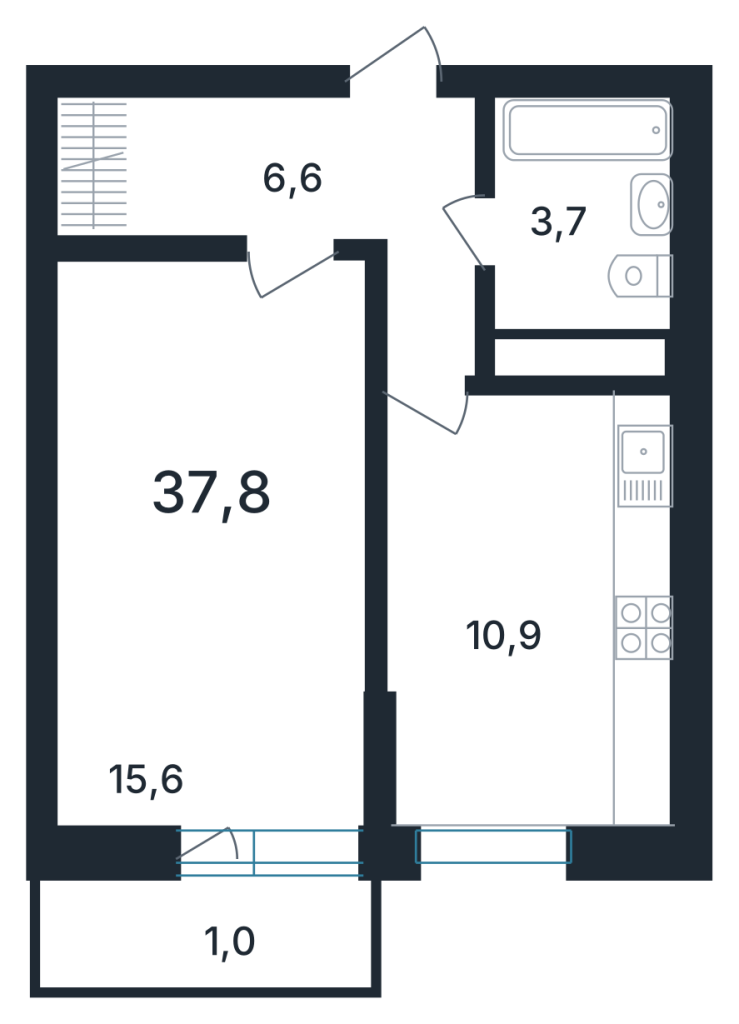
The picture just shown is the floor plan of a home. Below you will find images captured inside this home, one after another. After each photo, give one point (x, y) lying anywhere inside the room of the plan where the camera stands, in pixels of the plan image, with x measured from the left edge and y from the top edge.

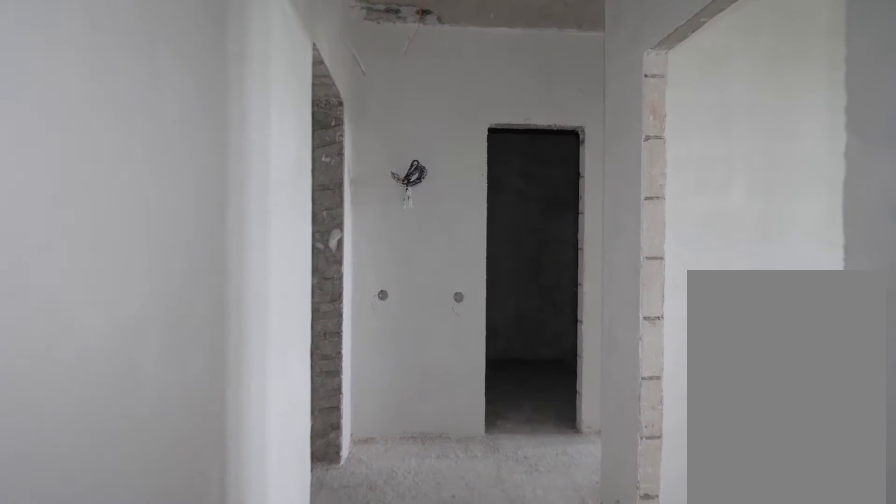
(295, 191)
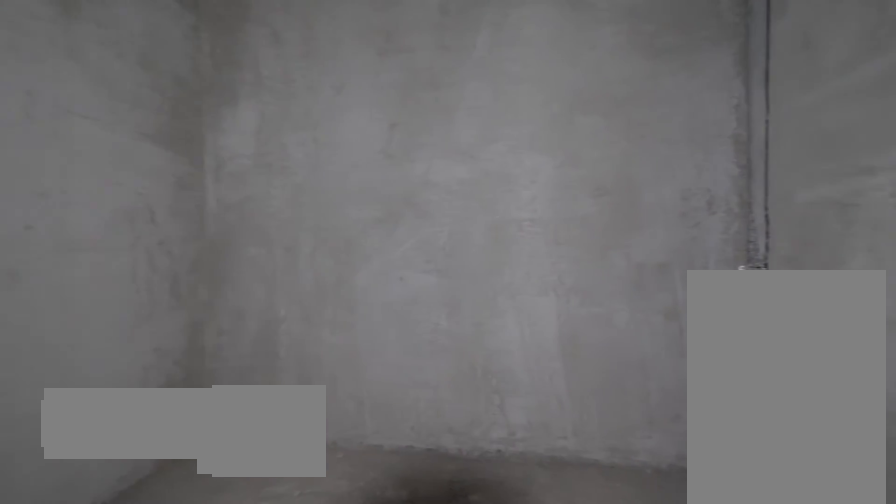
(583, 211)
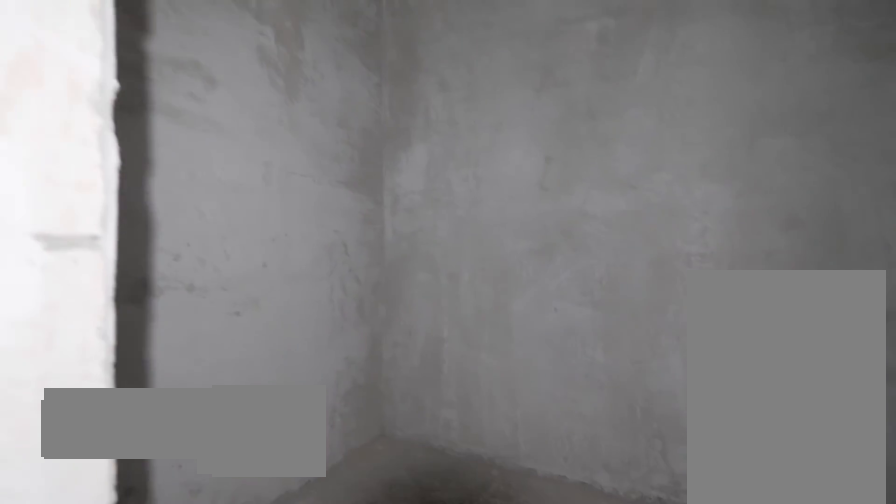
(583, 211)
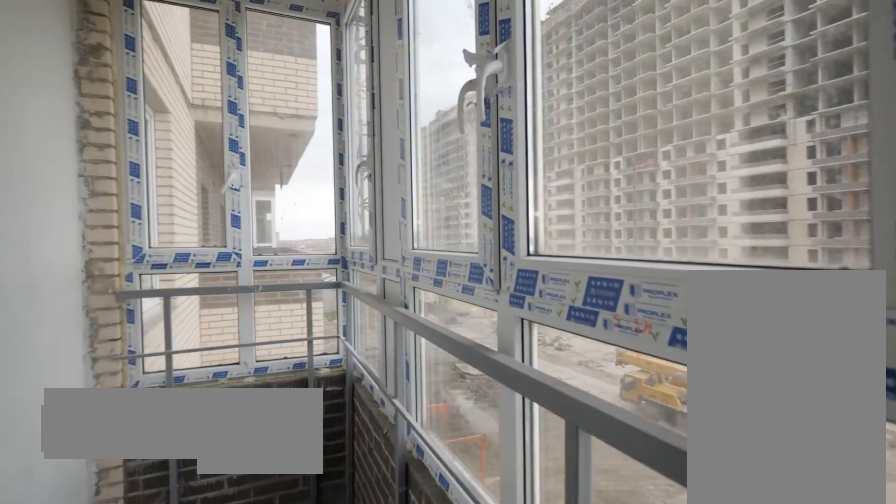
(212, 934)
